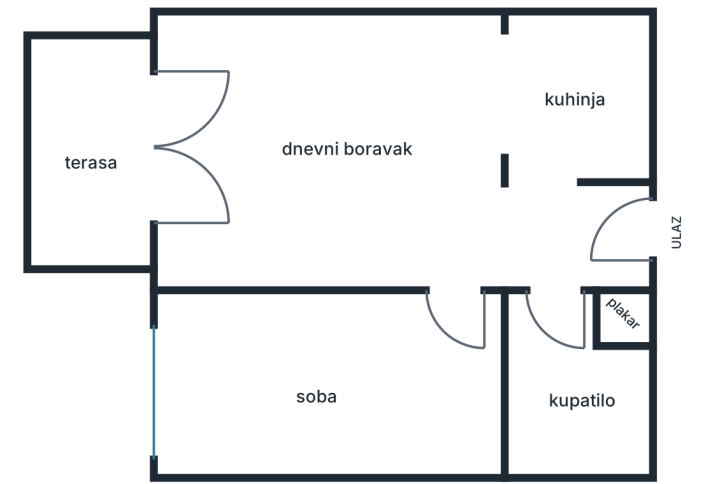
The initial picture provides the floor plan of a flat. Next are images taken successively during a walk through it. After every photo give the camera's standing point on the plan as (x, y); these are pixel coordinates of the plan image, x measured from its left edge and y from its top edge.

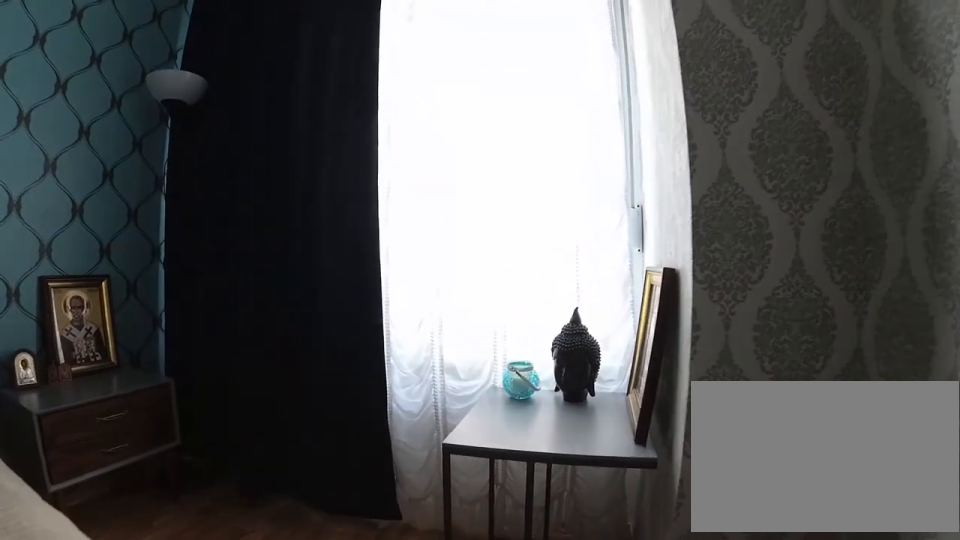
(261, 317)
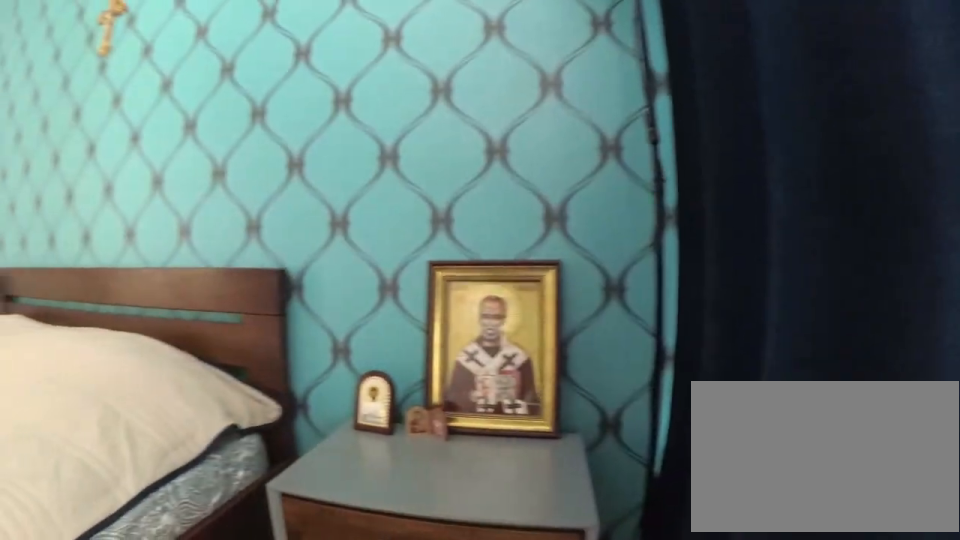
(195, 388)
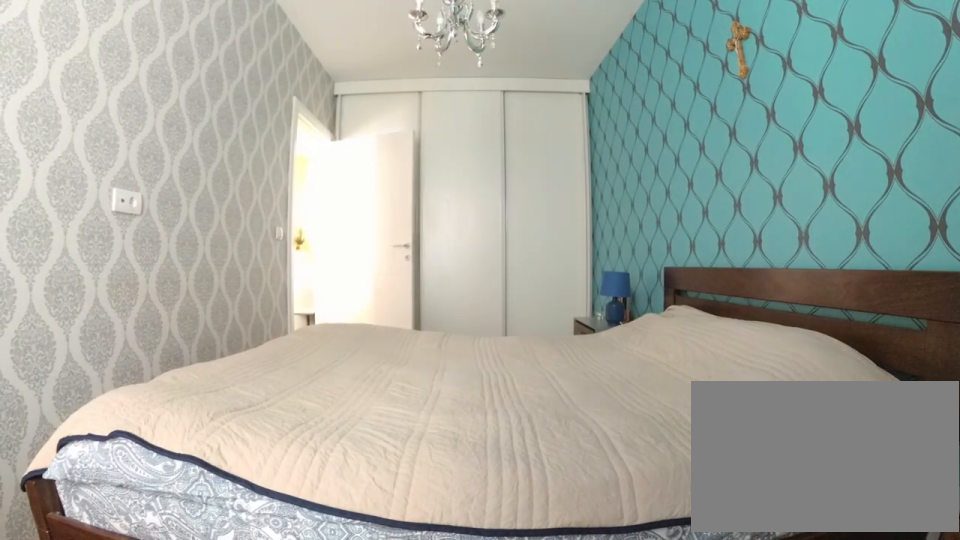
(180, 377)
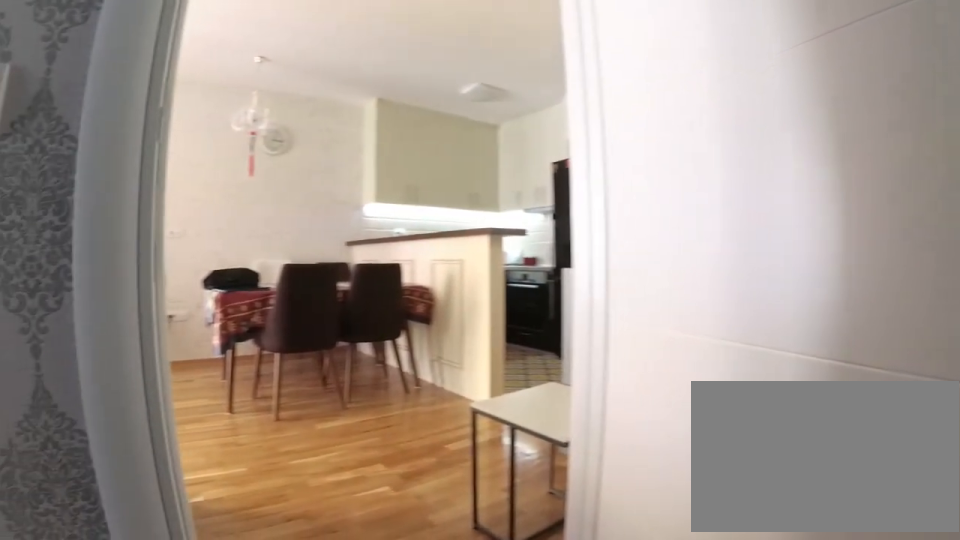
(429, 343)
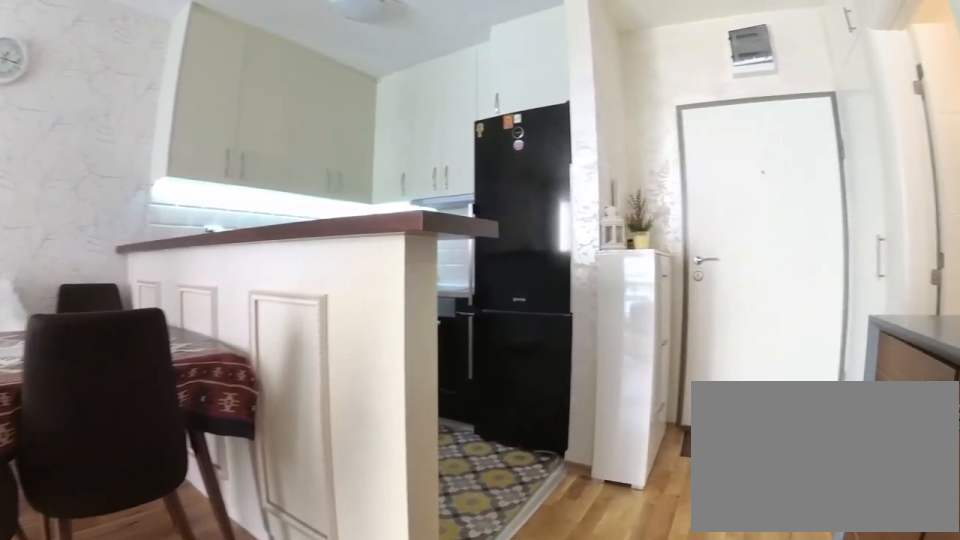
(446, 249)
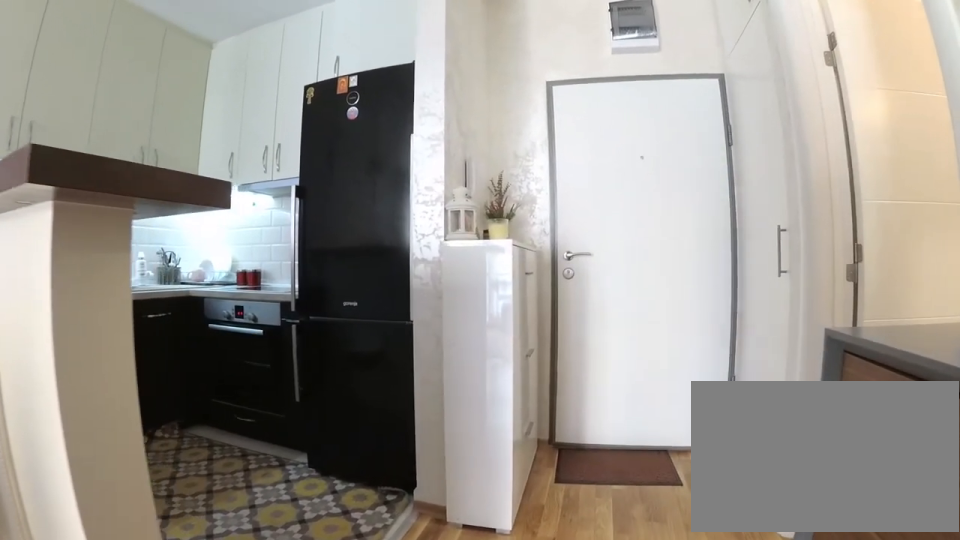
(475, 232)
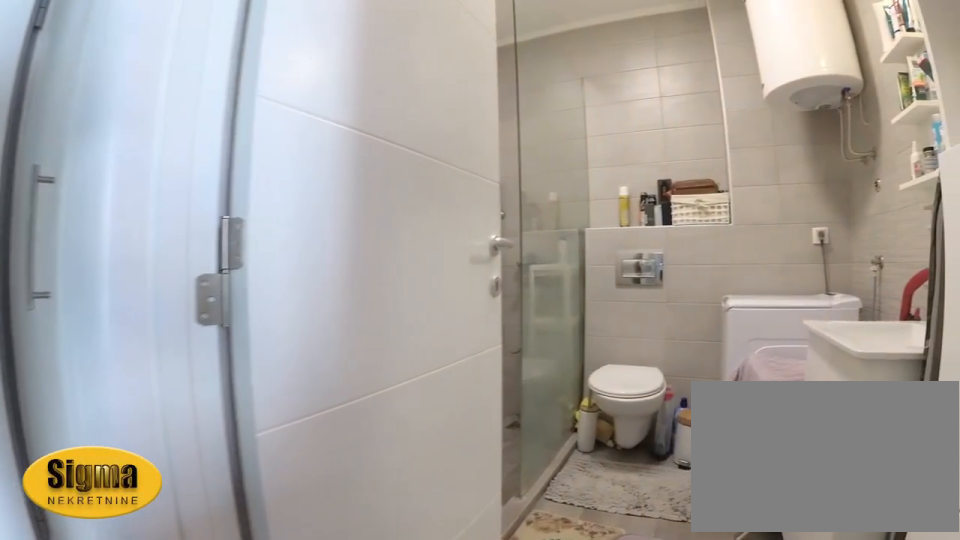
(560, 237)
